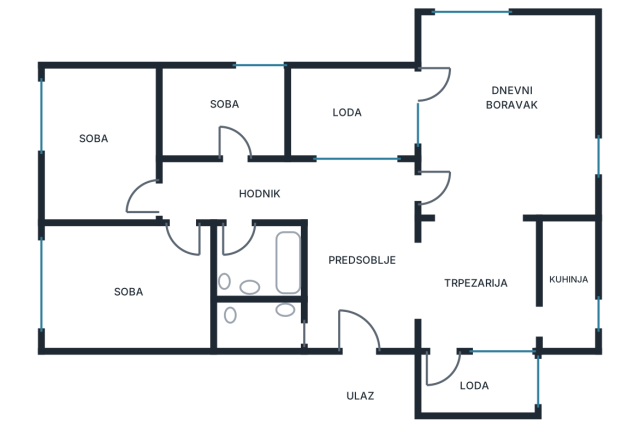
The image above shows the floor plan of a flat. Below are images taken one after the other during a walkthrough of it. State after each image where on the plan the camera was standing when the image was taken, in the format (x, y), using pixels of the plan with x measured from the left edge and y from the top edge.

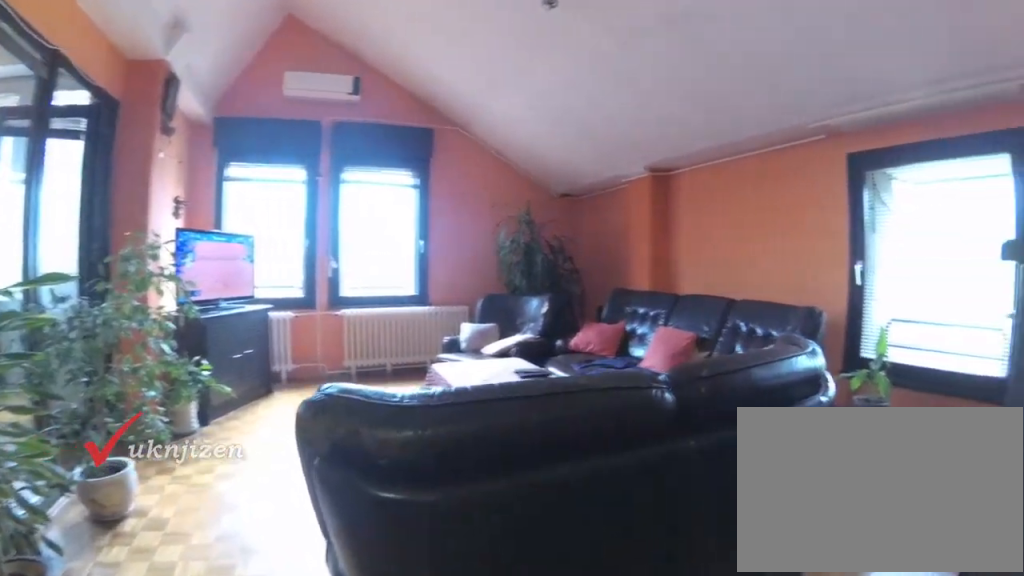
(505, 225)
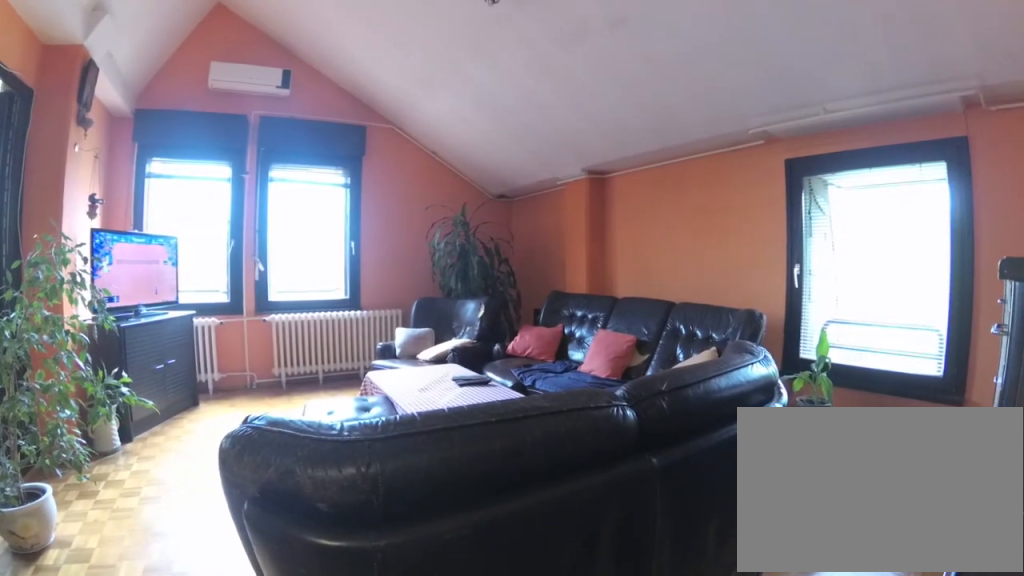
(504, 220)
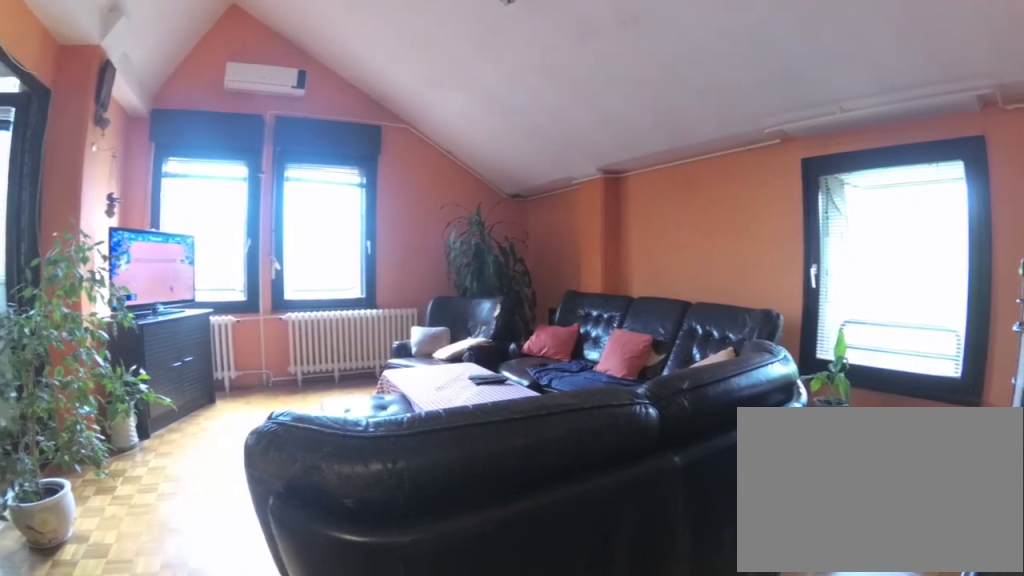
(504, 220)
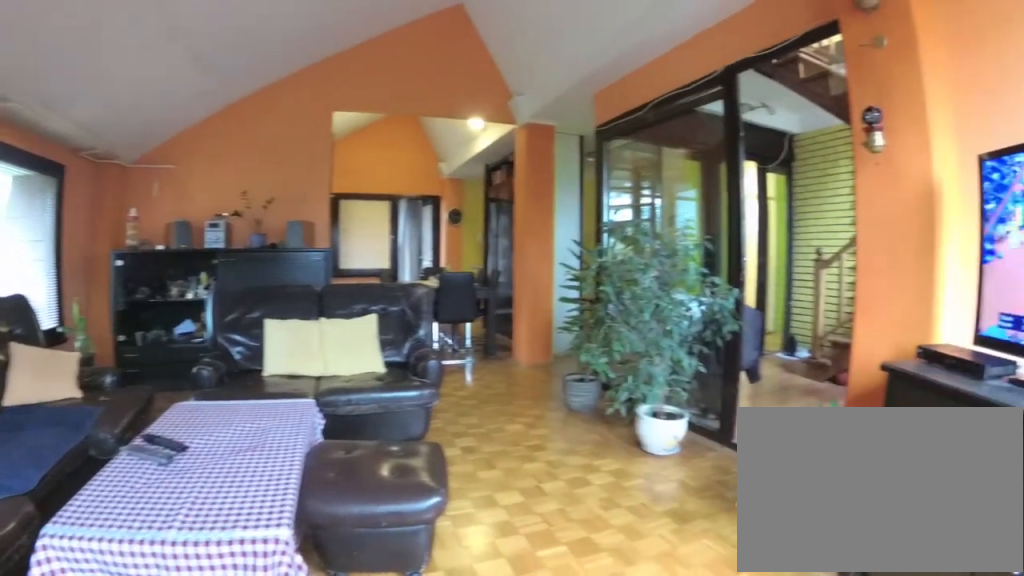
(496, 52)
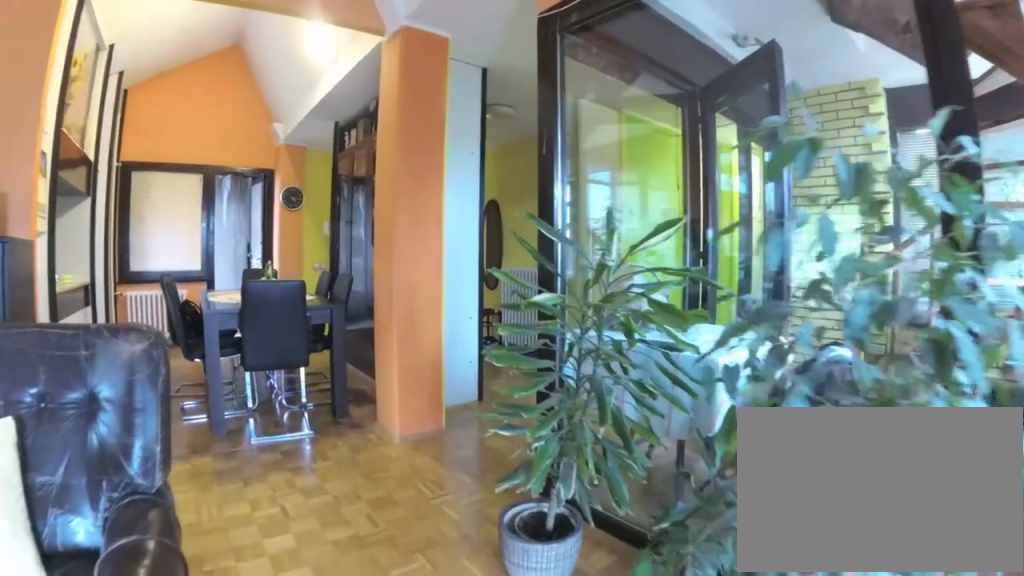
(482, 106)
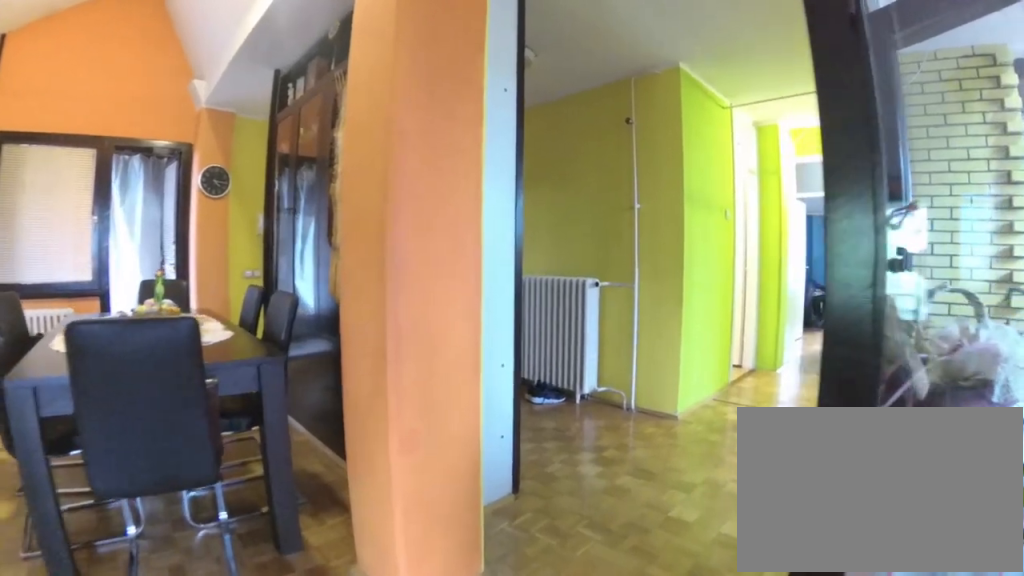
(467, 155)
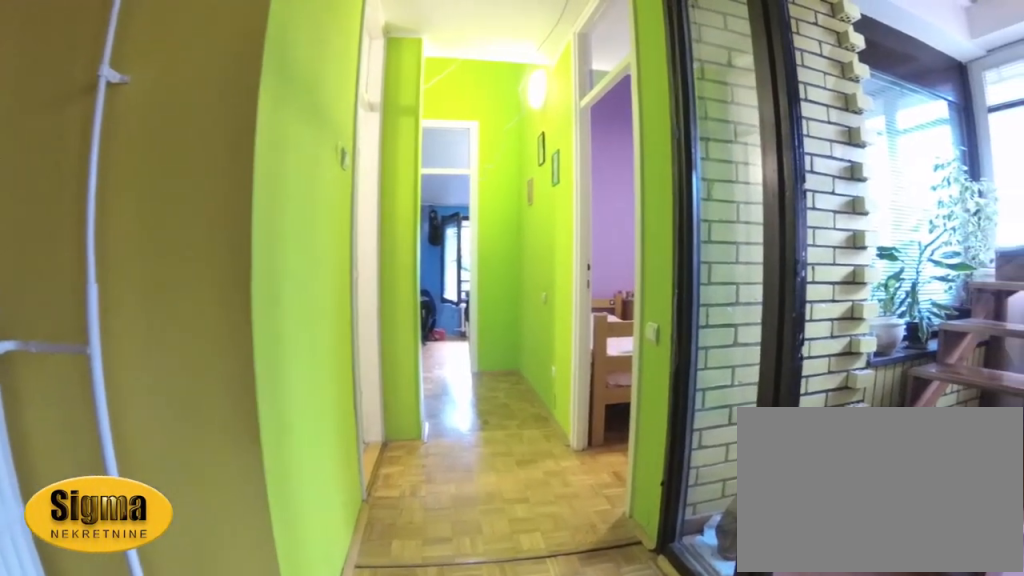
(349, 184)
